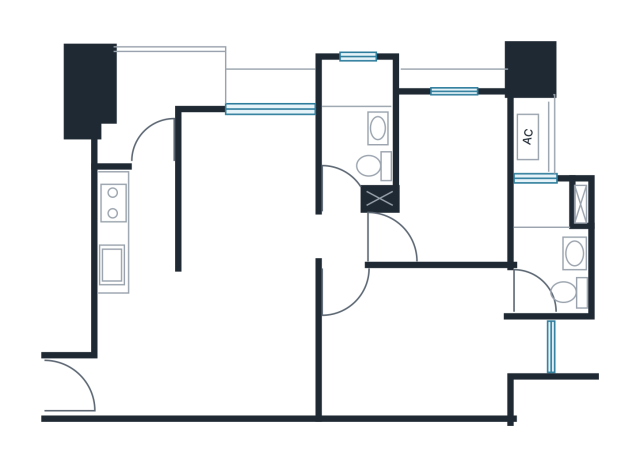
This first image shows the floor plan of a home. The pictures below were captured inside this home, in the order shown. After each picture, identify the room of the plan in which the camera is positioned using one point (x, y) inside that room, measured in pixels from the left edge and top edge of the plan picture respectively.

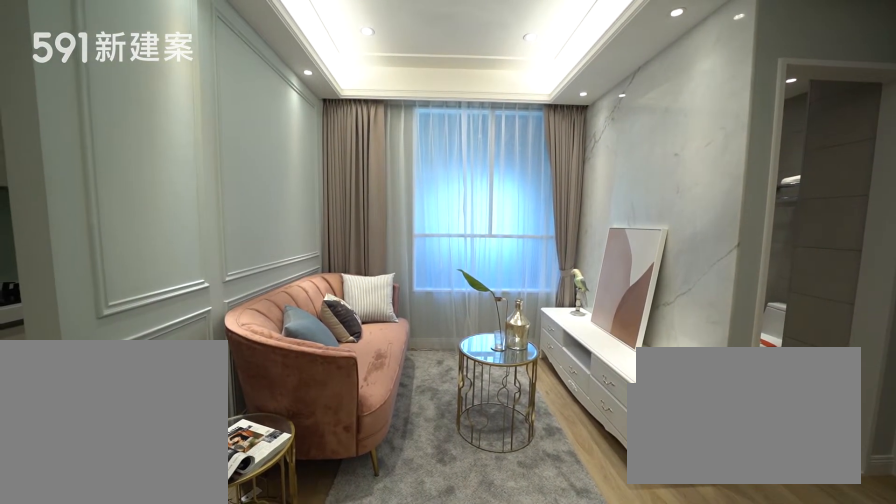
(246, 181)
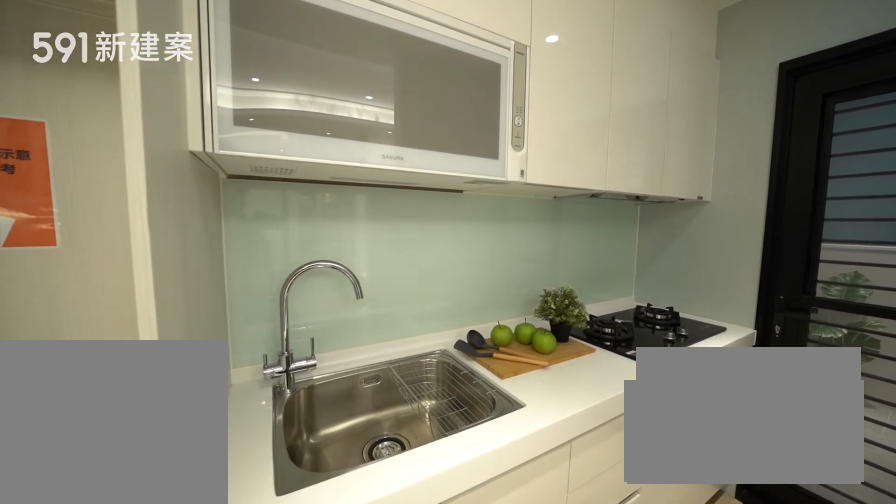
(136, 244)
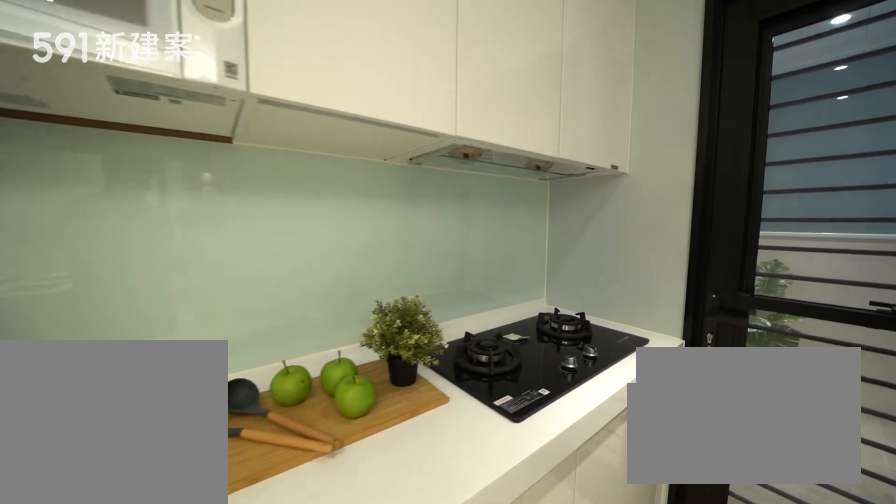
(136, 244)
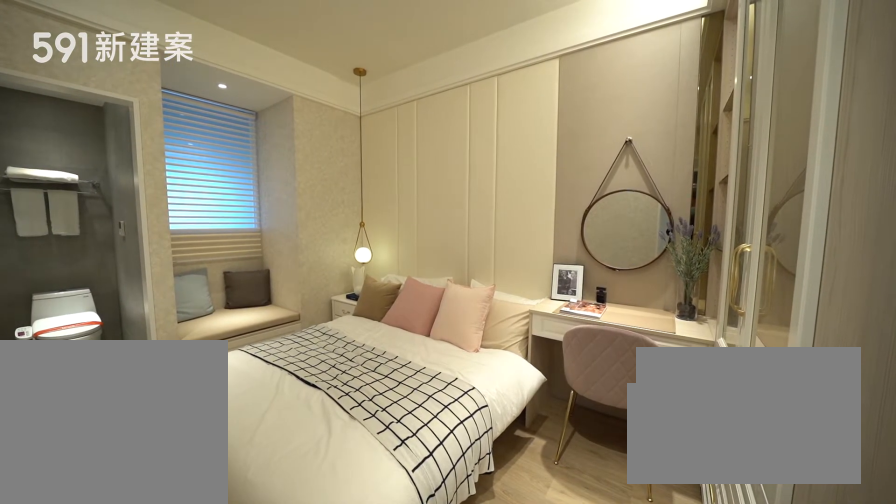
(418, 343)
